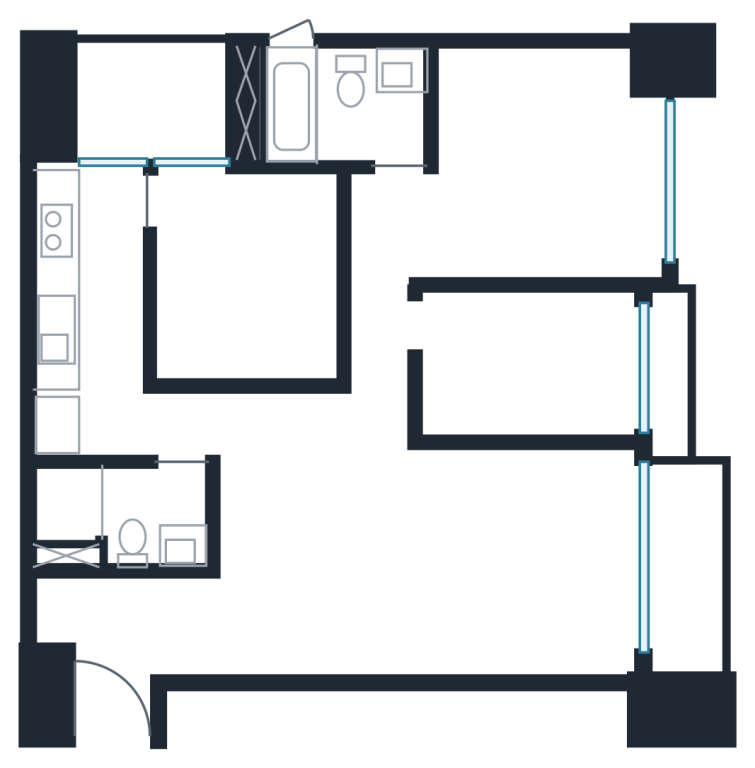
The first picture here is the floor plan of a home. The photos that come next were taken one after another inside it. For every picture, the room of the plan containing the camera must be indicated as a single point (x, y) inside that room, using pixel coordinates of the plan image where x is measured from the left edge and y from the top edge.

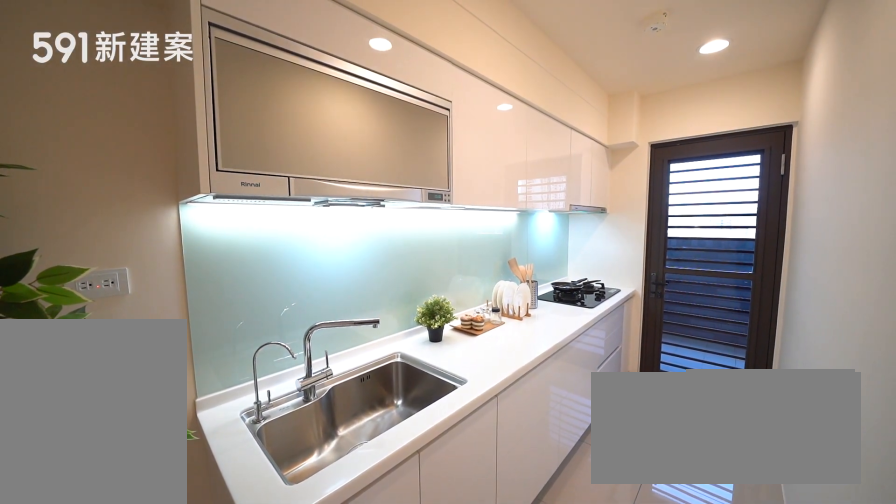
(91, 298)
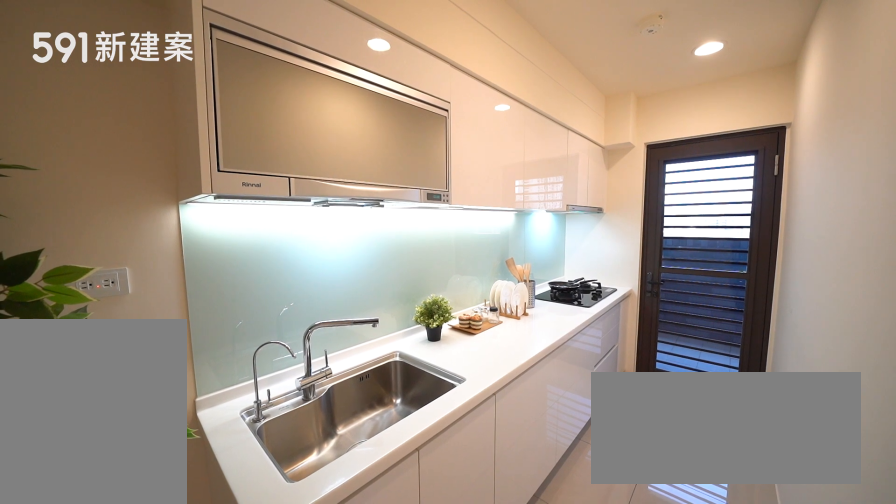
(91, 298)
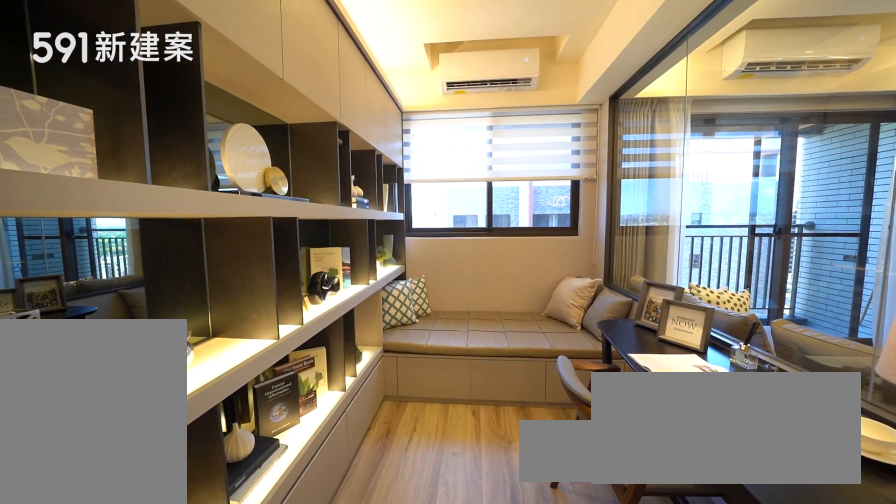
(534, 366)
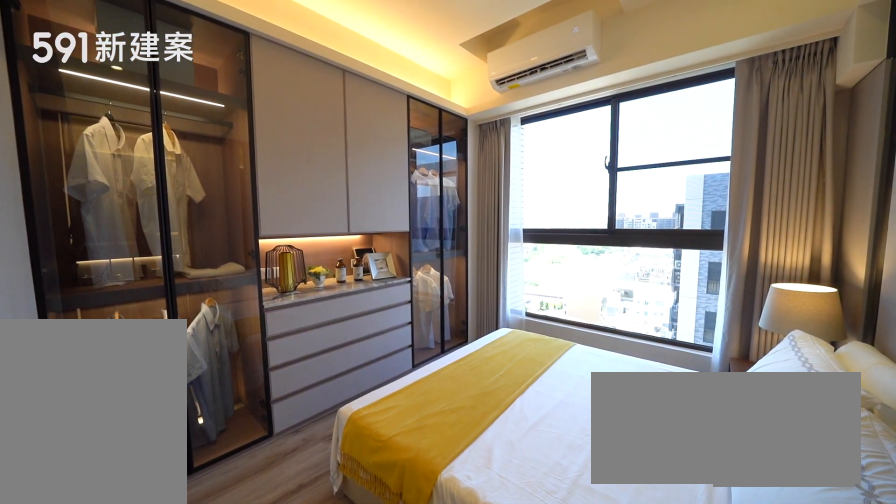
(560, 156)
